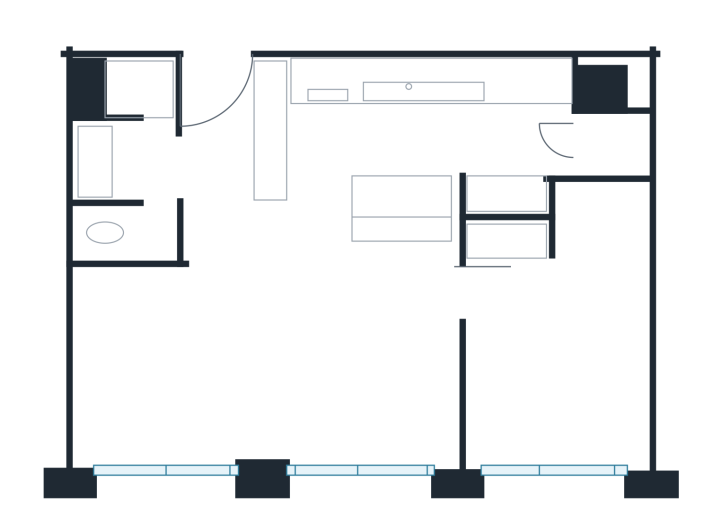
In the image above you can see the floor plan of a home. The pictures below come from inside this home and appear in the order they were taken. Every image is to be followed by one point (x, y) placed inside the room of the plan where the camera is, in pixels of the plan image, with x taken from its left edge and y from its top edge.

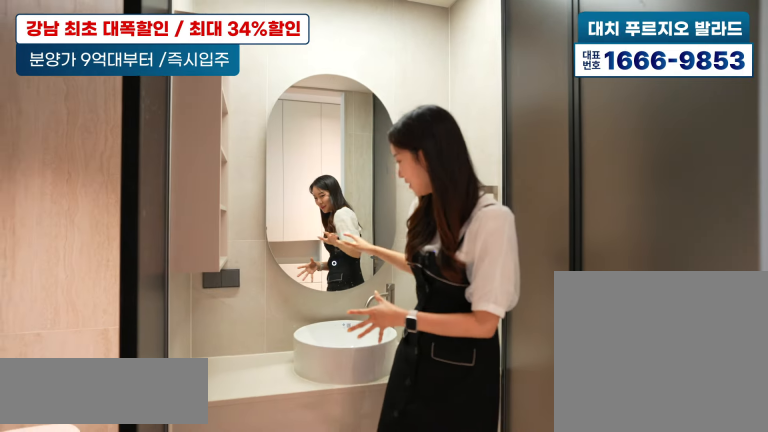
(140, 147)
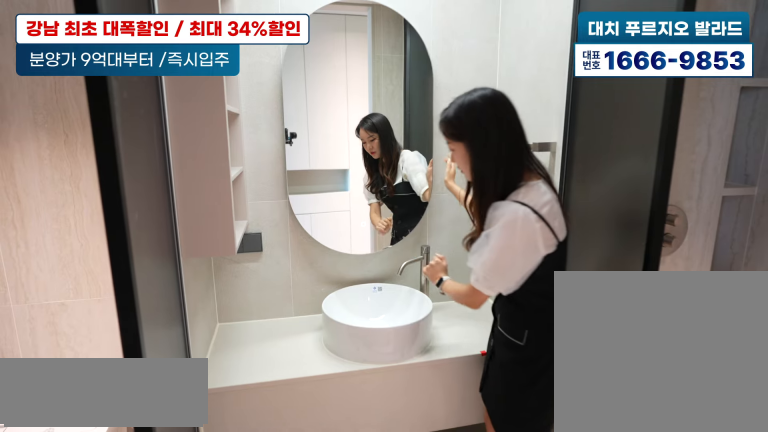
(140, 147)
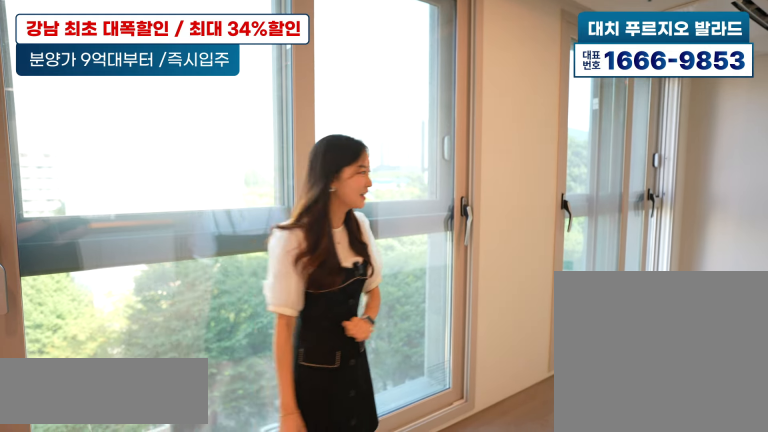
(238, 339)
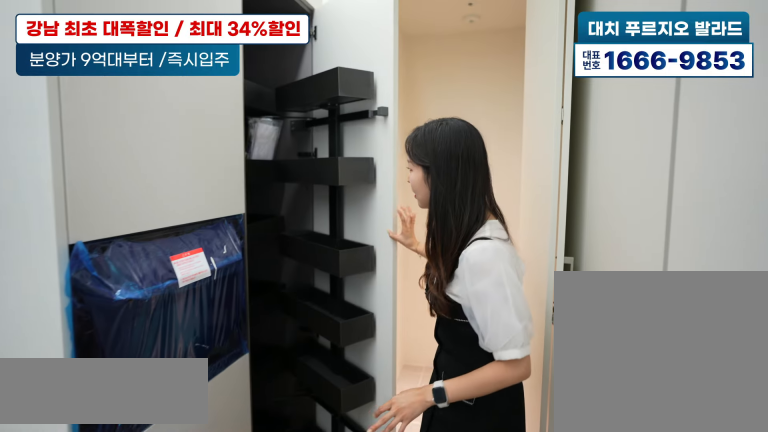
(447, 128)
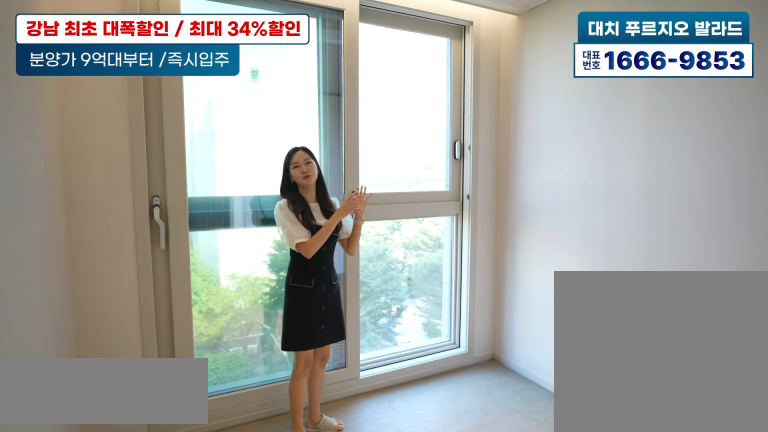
(550, 355)
